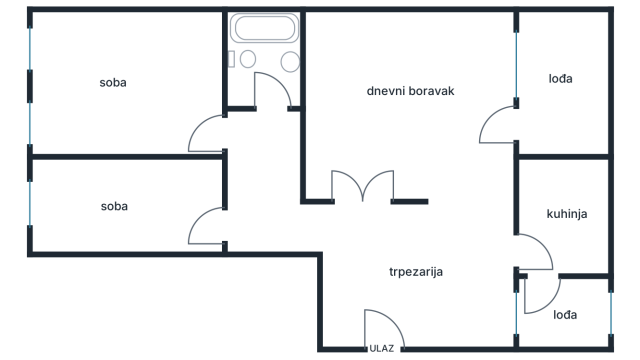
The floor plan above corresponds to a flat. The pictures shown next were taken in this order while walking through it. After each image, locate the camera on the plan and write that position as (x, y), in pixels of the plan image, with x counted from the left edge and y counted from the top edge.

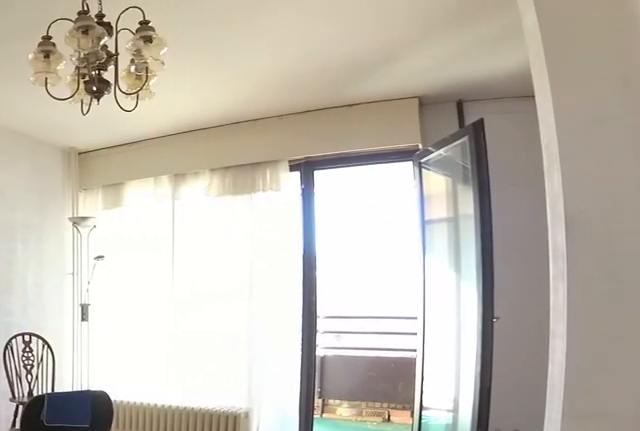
(328, 174)
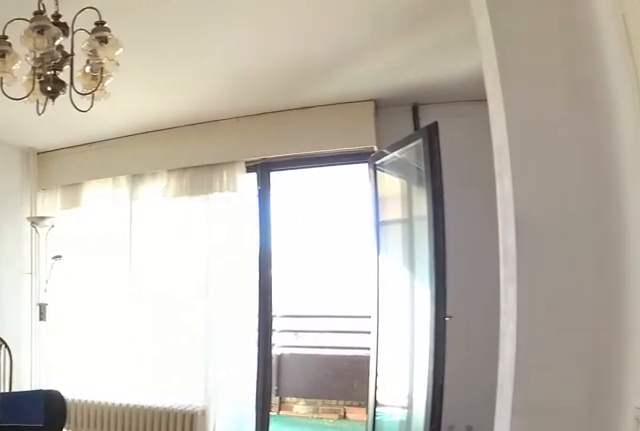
(329, 175)
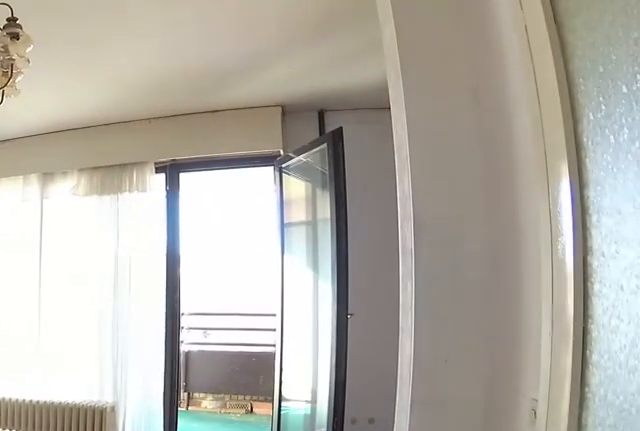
(330, 176)
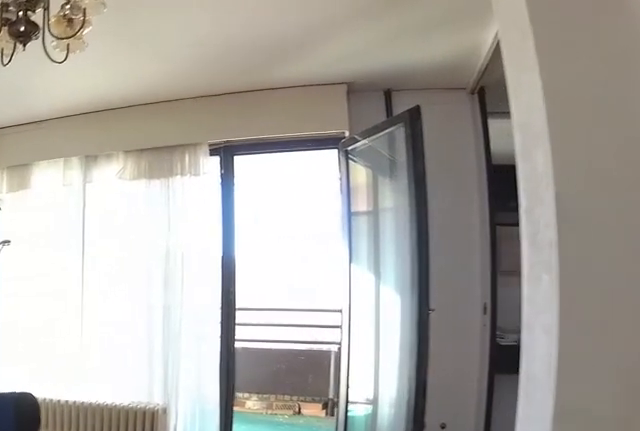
(335, 158)
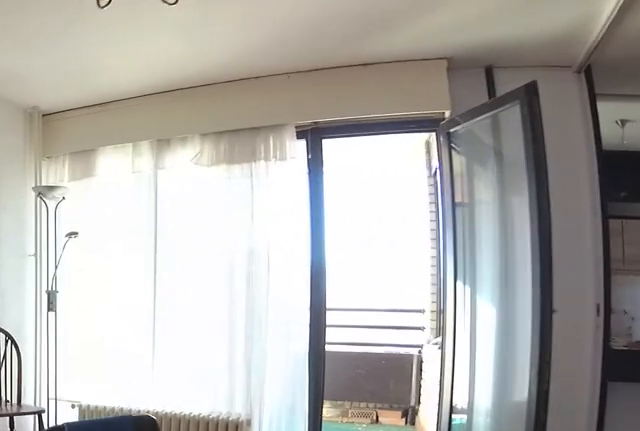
(340, 139)
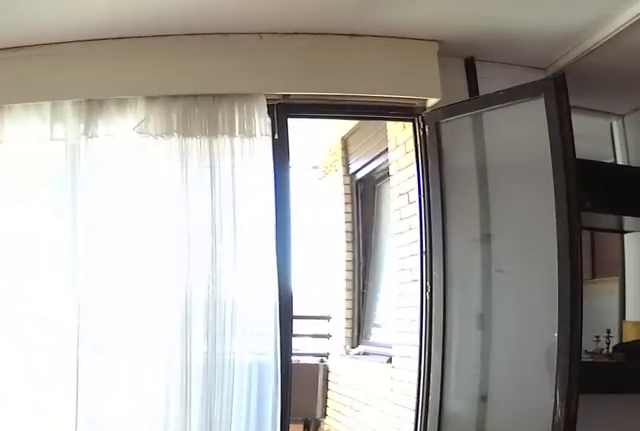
(364, 80)
